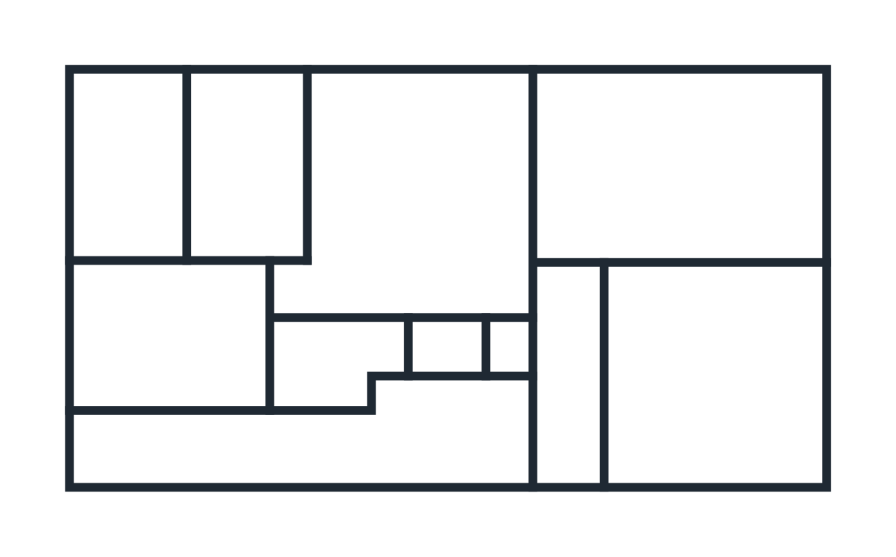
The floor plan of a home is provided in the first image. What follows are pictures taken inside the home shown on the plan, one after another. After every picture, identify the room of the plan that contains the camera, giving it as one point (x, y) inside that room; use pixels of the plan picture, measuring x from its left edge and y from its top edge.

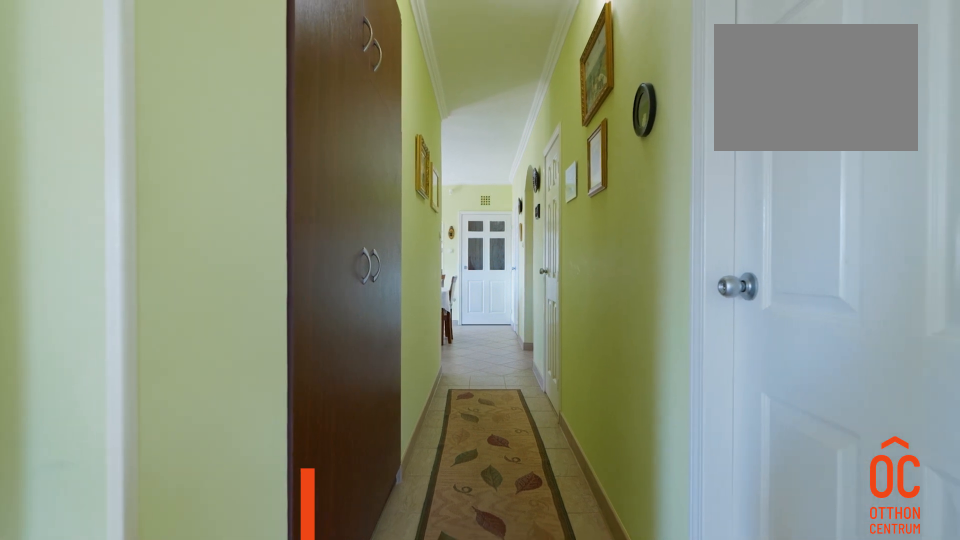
(343, 277)
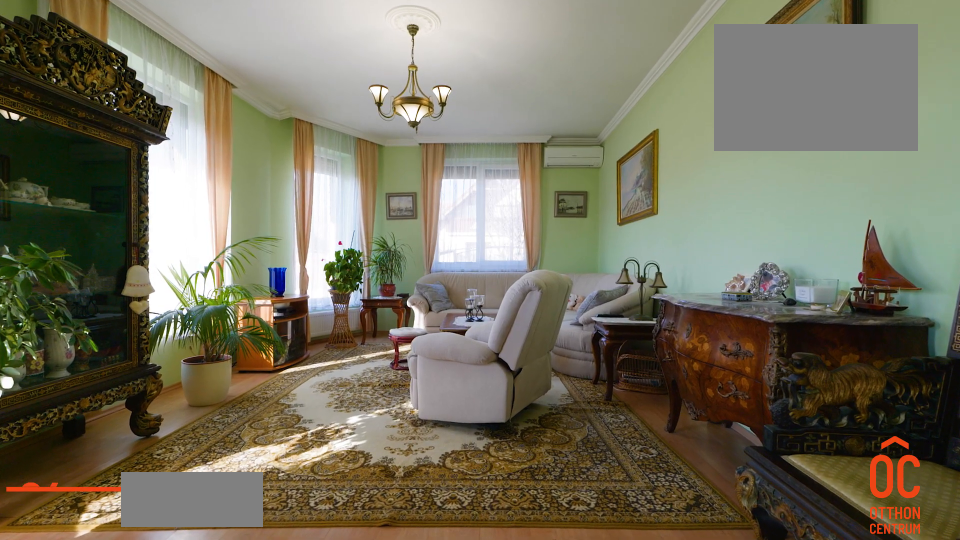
(702, 183)
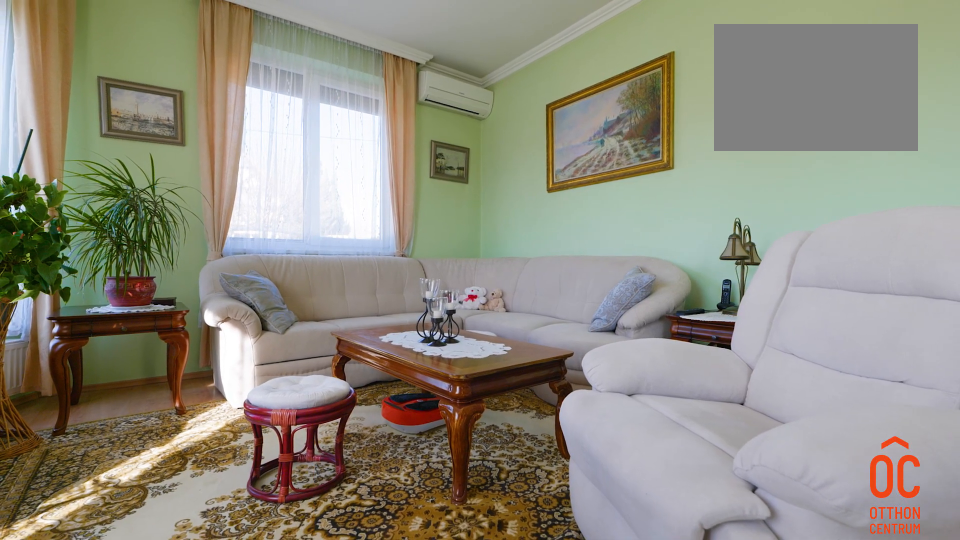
(702, 183)
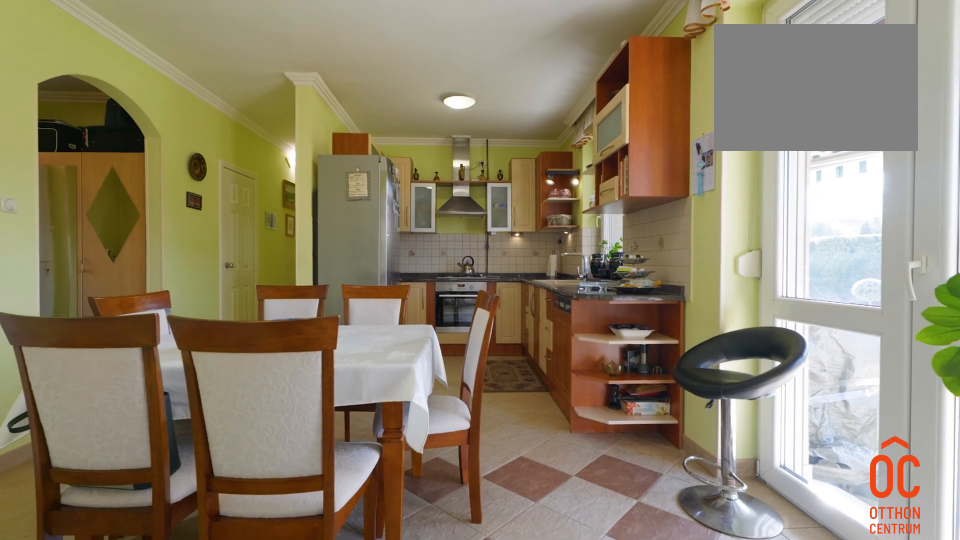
(379, 183)
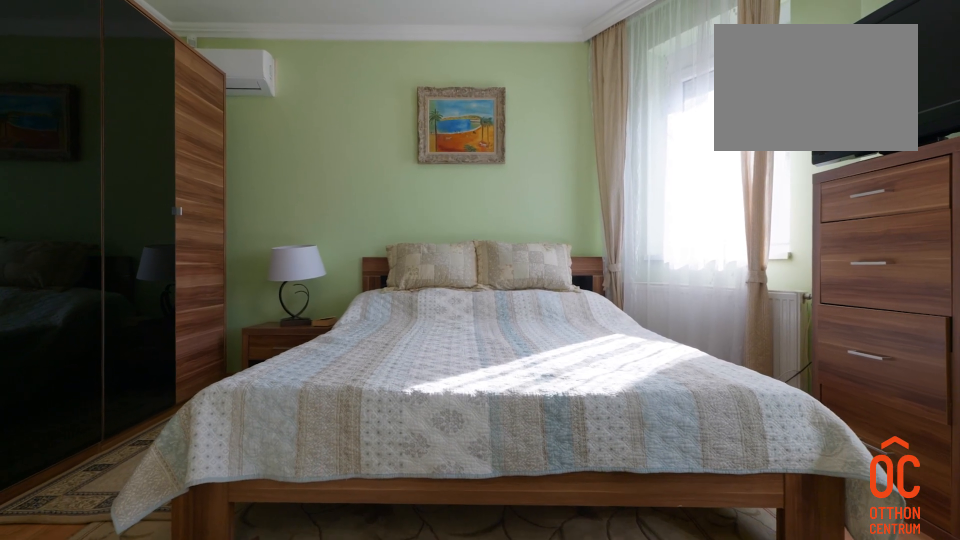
(204, 183)
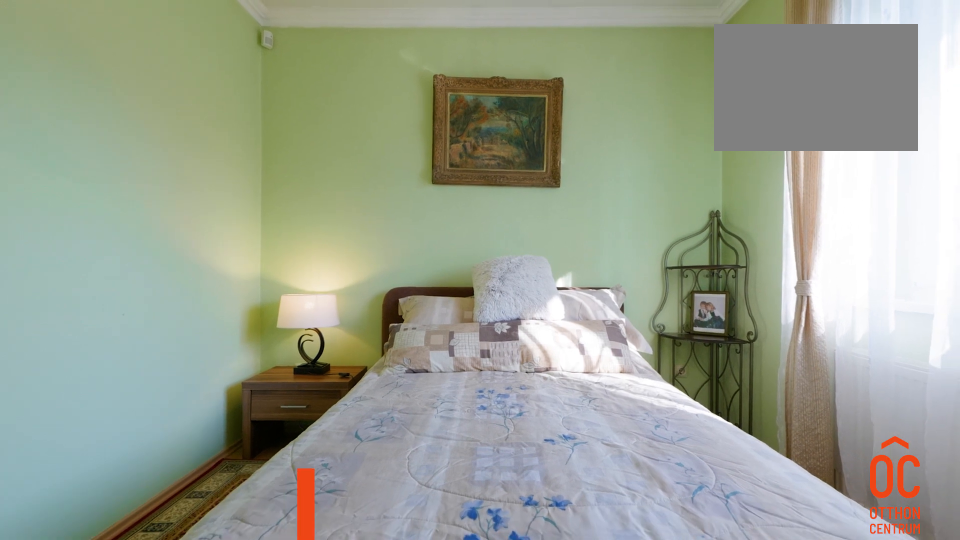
(166, 332)
